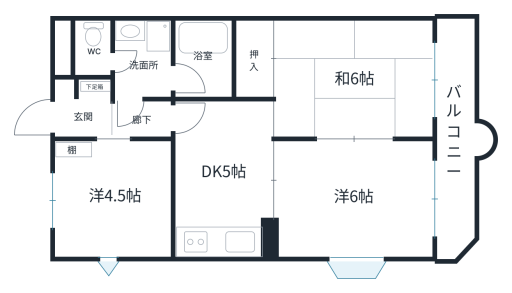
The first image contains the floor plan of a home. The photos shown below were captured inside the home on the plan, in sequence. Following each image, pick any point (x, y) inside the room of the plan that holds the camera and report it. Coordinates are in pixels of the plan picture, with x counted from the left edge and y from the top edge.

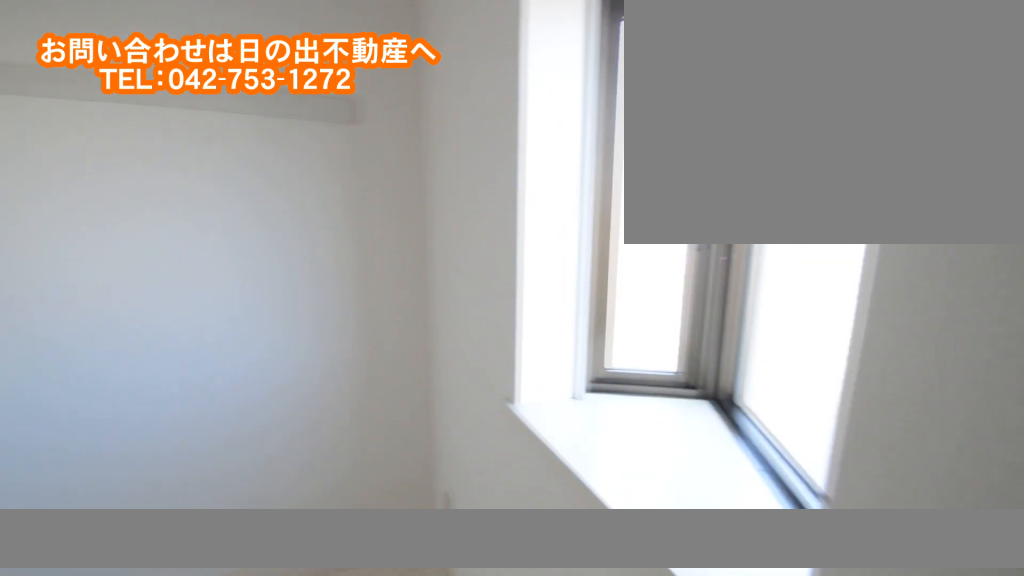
(114, 221)
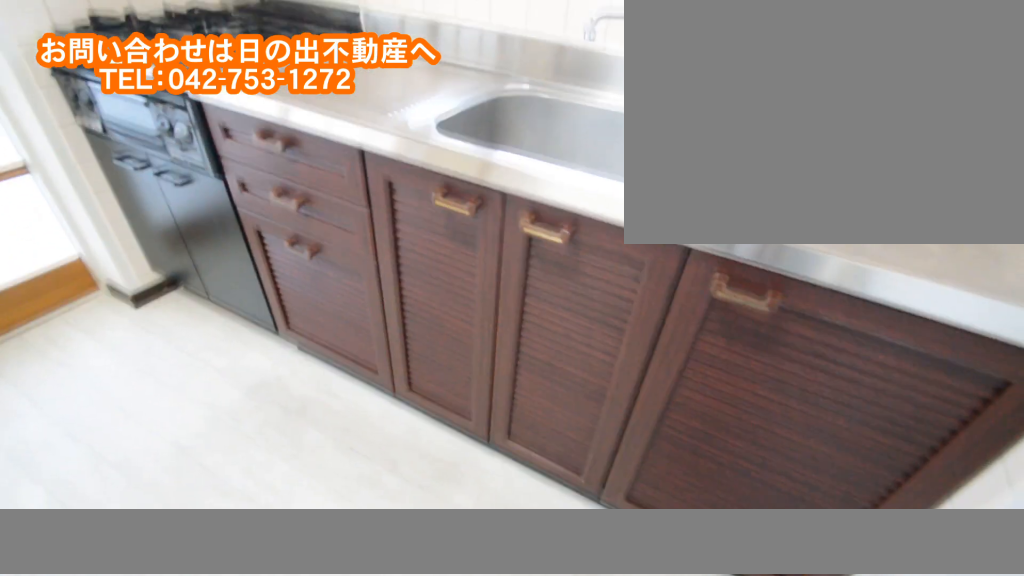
(229, 194)
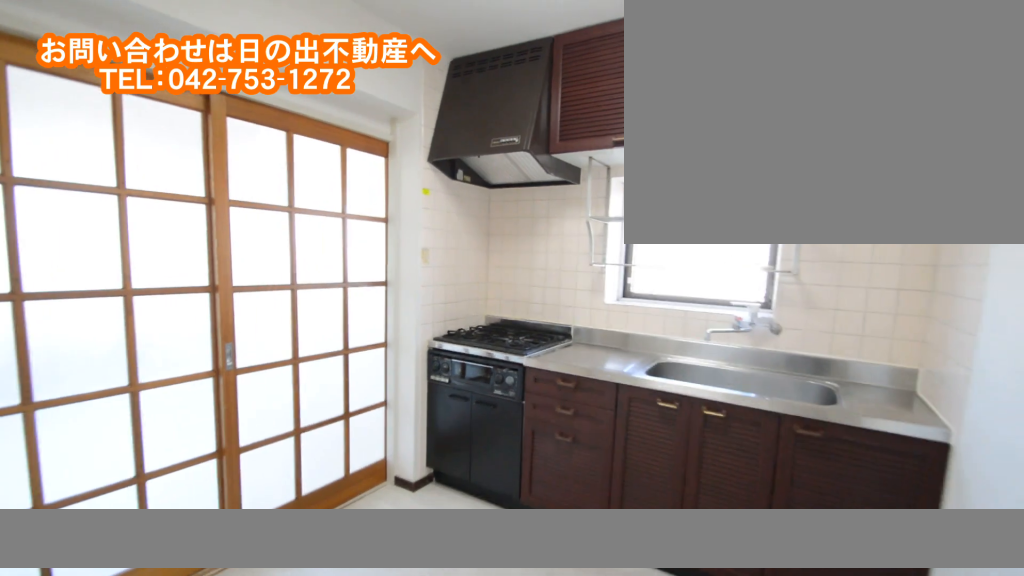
(229, 194)
